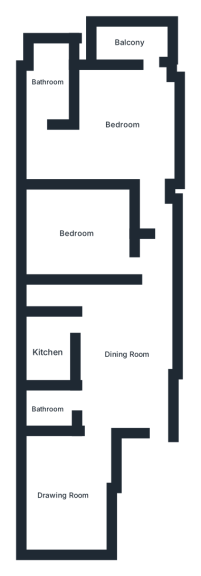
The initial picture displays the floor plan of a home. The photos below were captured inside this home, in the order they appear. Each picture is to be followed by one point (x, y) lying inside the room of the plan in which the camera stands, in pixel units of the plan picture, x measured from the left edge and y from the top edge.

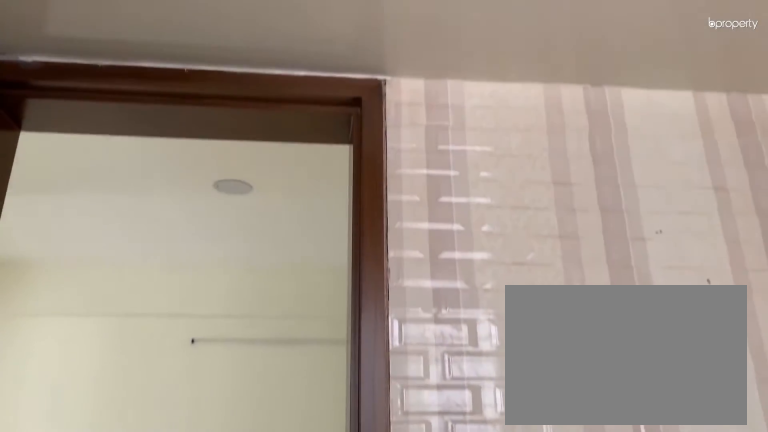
(48, 349)
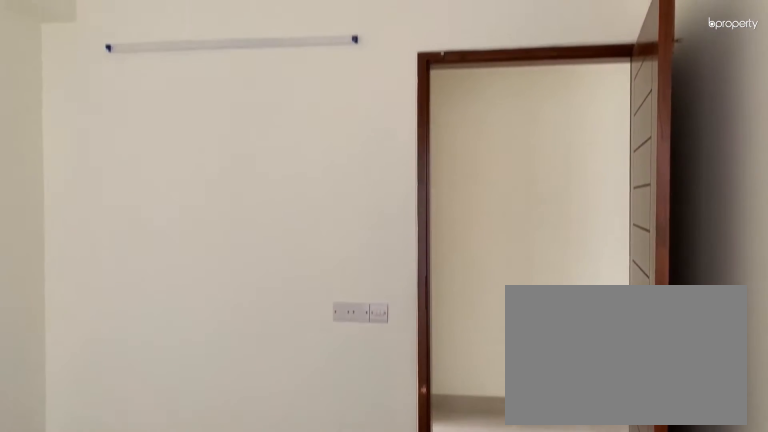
(76, 233)
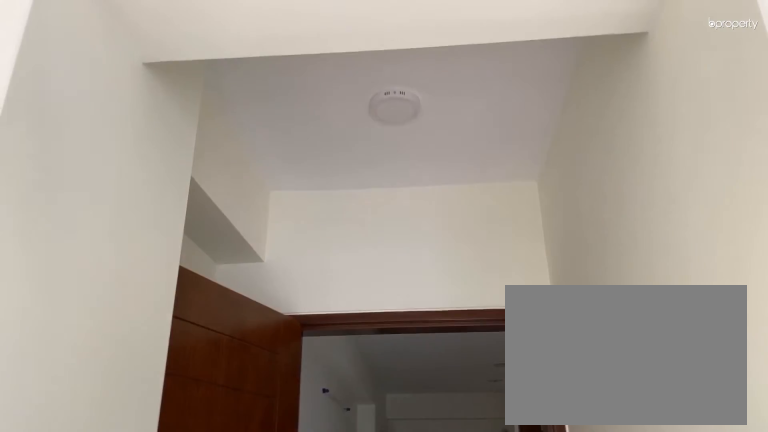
(119, 121)
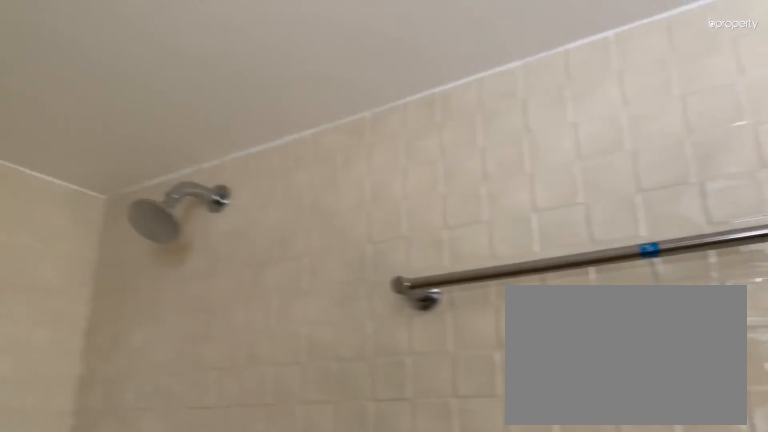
(46, 81)
